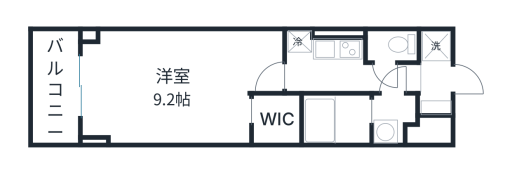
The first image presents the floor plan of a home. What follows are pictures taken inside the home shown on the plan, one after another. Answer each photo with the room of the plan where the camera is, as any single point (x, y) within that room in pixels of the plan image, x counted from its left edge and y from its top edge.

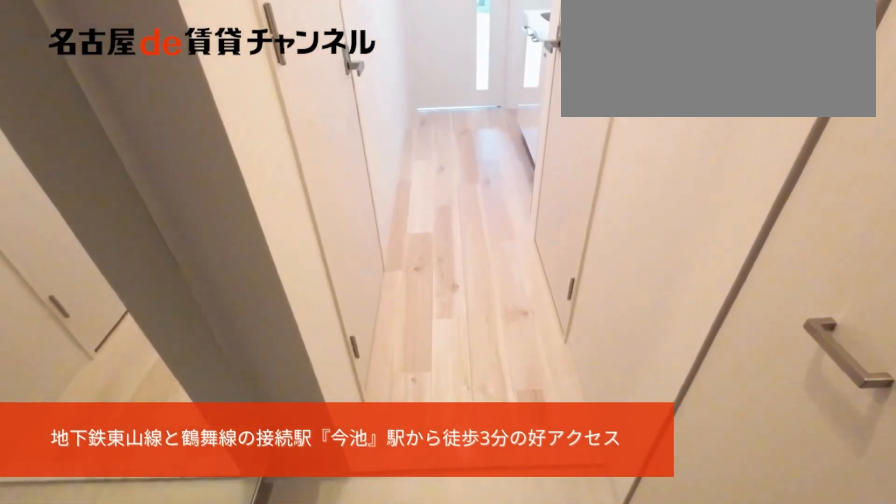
(435, 82)
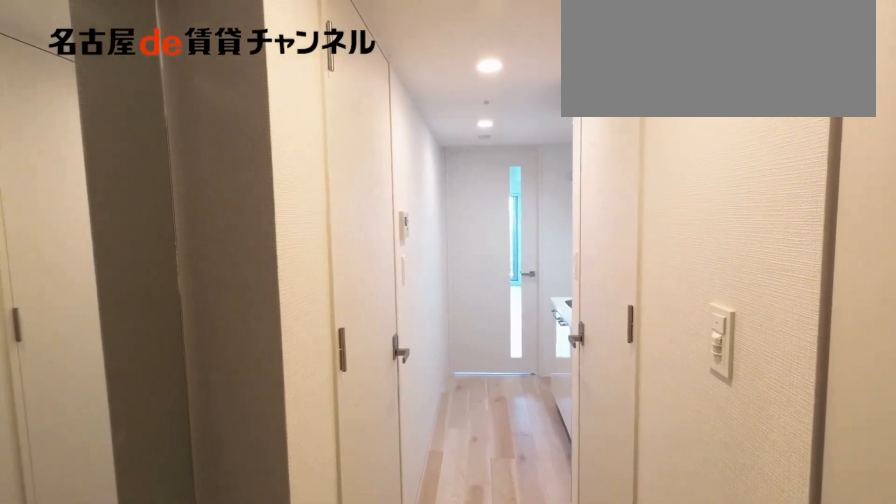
(435, 82)
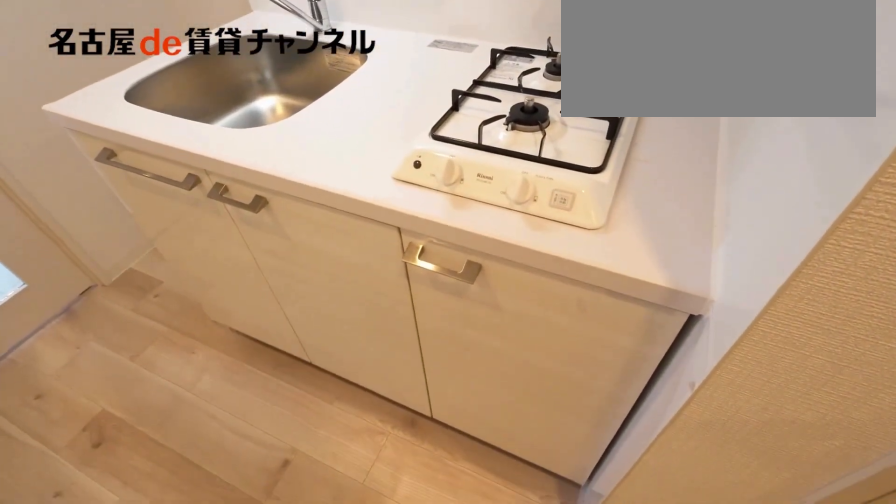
(336, 49)
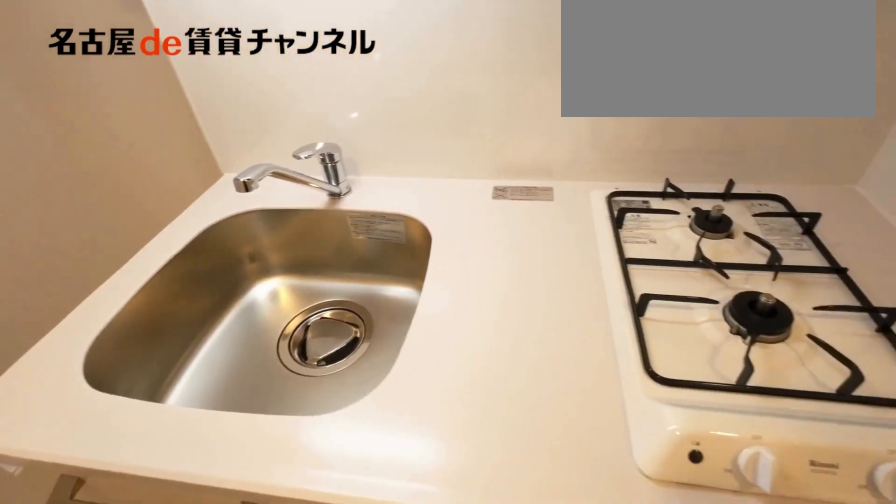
(336, 49)
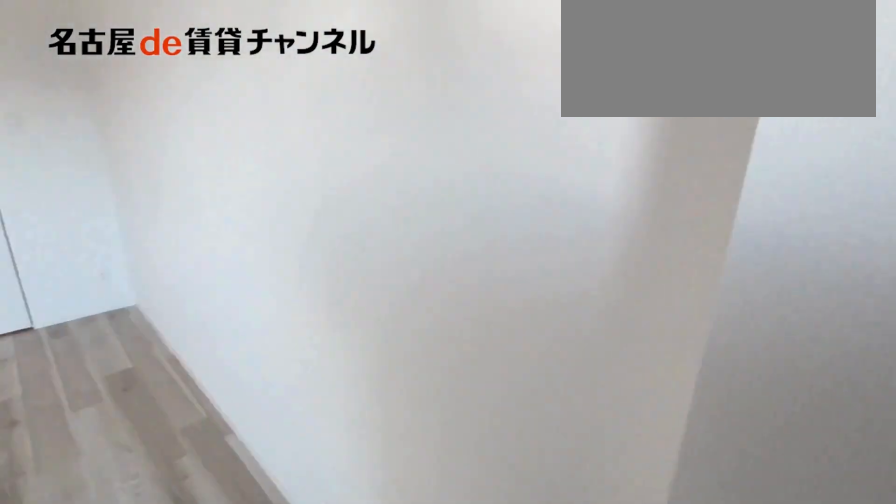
(177, 84)
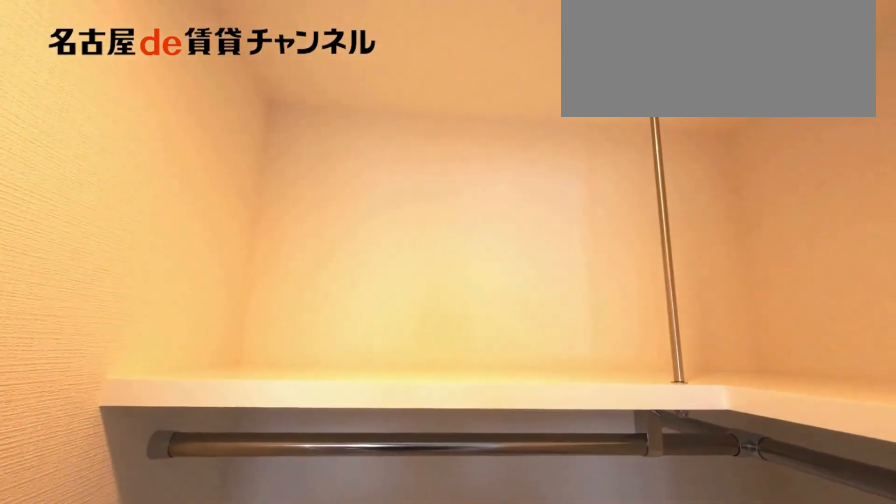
(276, 120)
